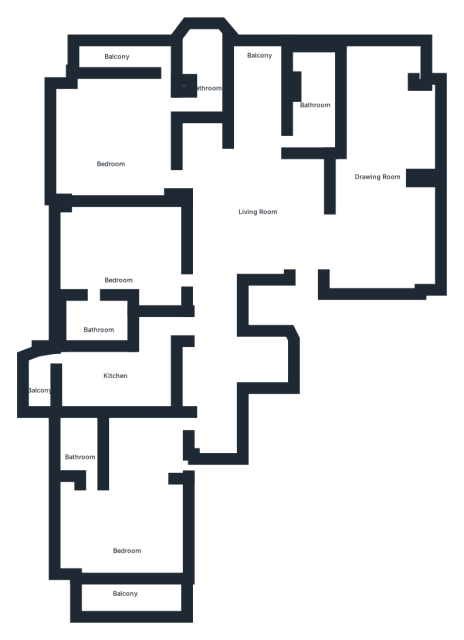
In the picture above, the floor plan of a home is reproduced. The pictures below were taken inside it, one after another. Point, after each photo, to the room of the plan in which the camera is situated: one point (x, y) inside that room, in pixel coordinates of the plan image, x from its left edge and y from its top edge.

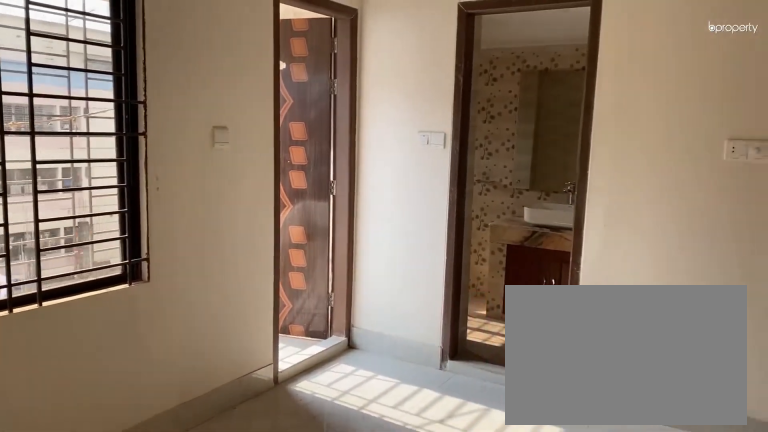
(115, 152)
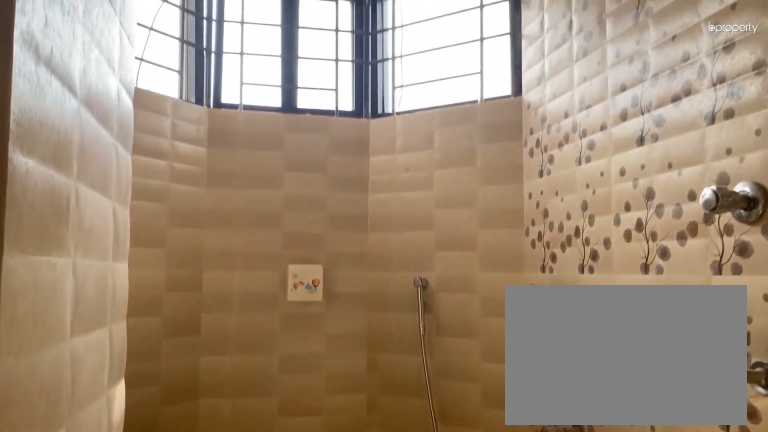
(210, 83)
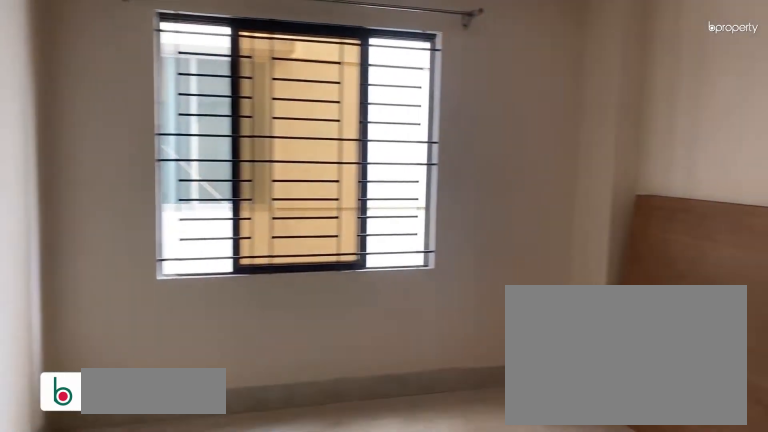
(118, 261)
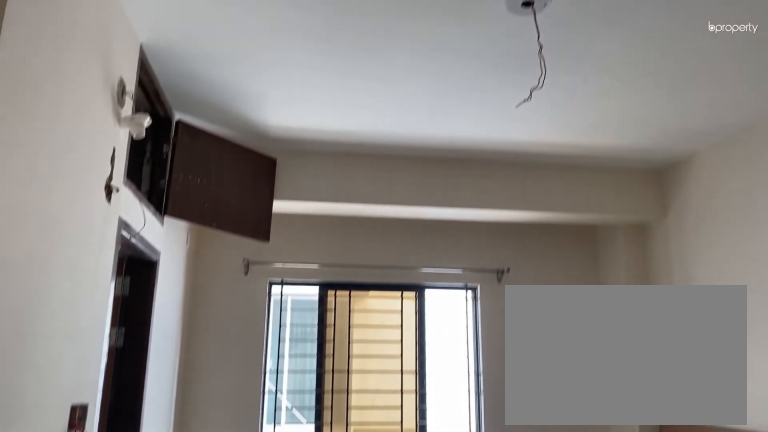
(118, 261)
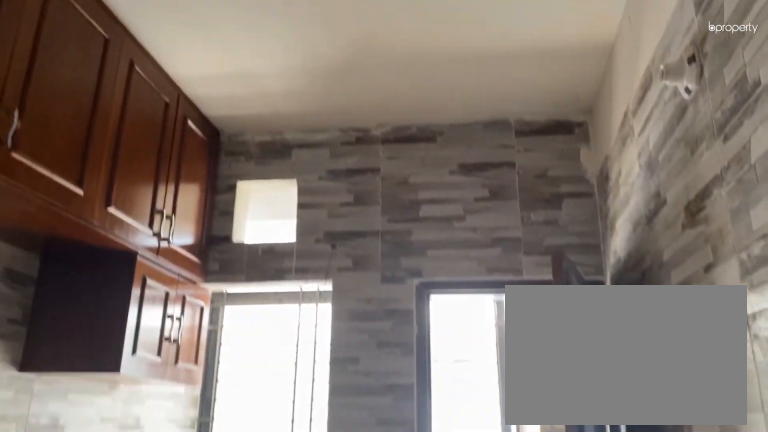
(111, 385)
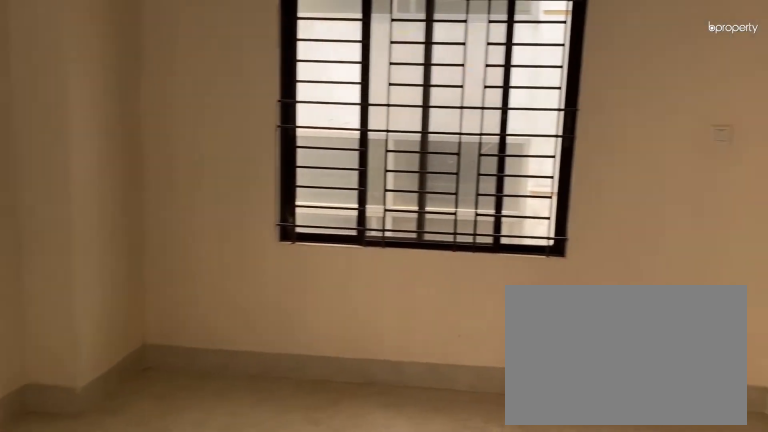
(128, 519)
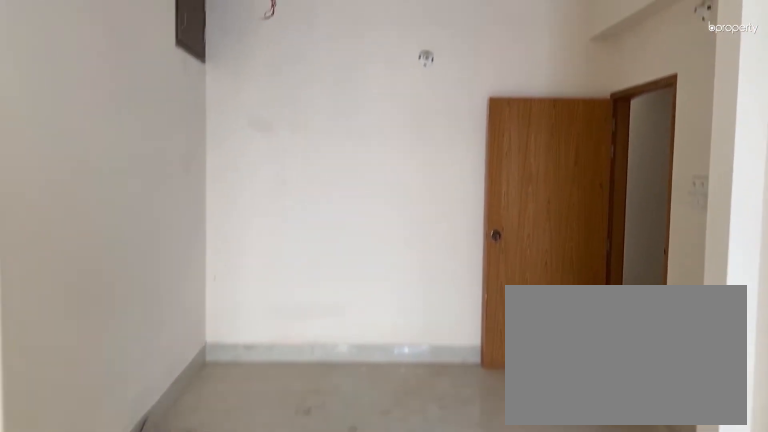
(128, 519)
